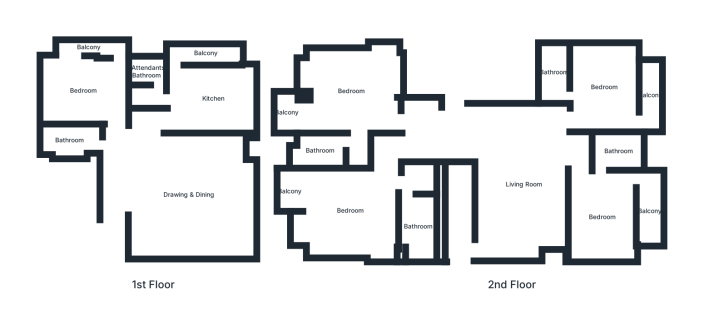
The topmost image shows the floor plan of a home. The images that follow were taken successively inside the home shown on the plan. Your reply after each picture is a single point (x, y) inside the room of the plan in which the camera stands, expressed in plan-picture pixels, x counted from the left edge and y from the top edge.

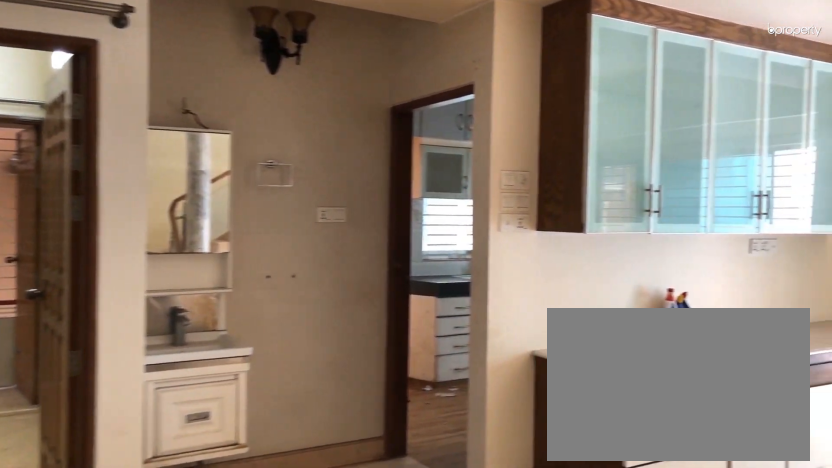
(141, 186)
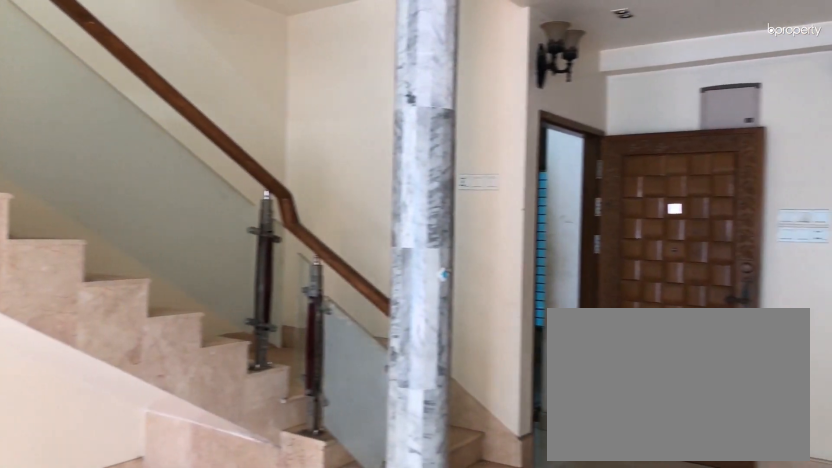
(189, 195)
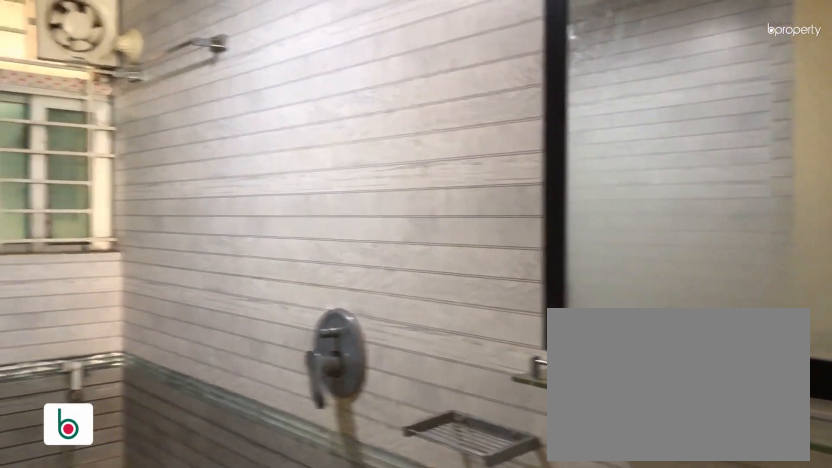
(69, 141)
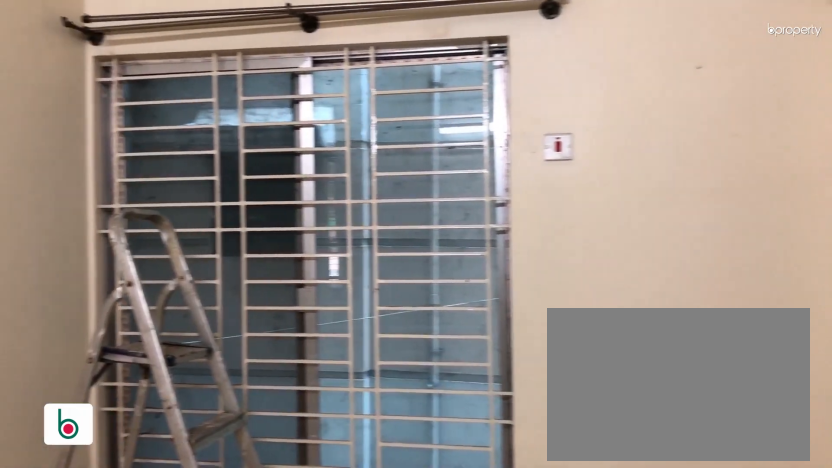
(83, 90)
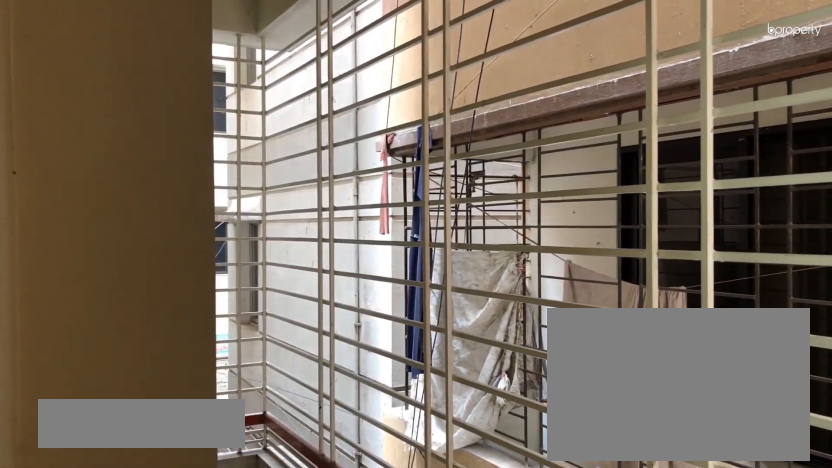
(89, 46)
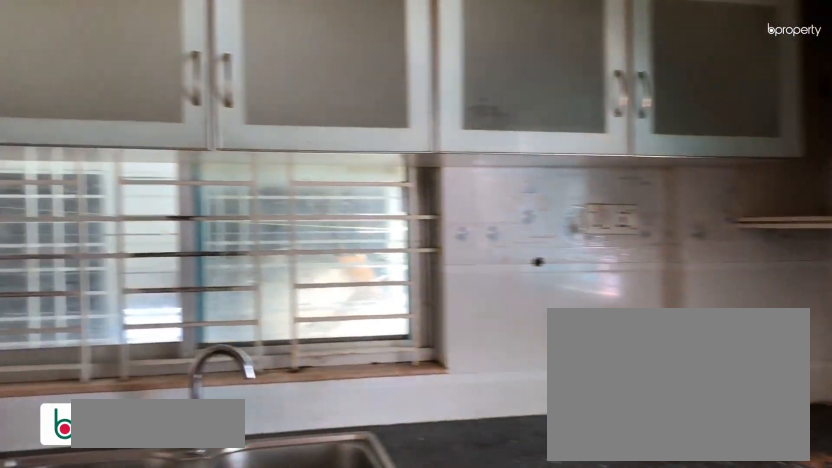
(212, 99)
